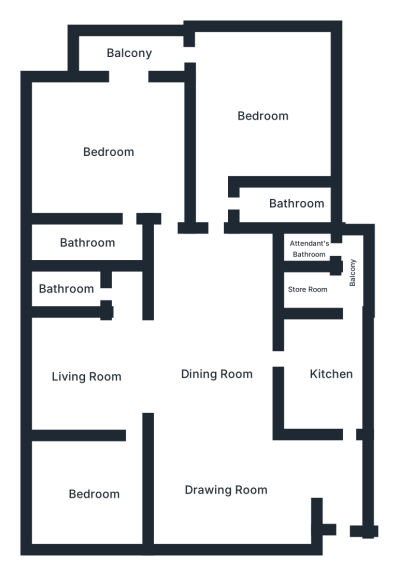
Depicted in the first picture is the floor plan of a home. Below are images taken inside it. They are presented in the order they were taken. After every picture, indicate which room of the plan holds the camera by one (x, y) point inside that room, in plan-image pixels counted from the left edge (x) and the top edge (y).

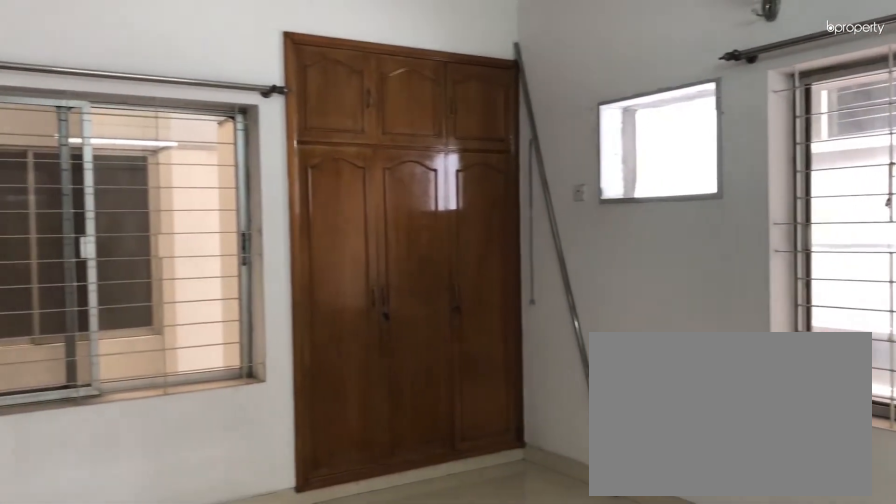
(95, 494)
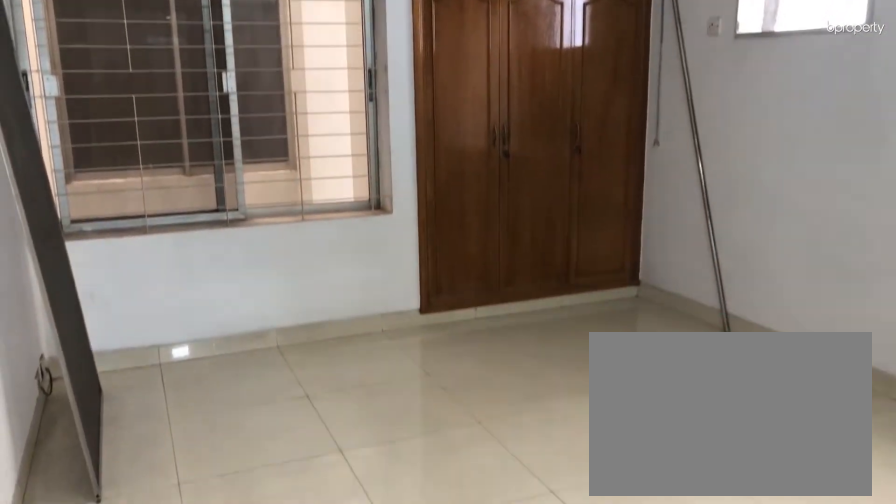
(95, 494)
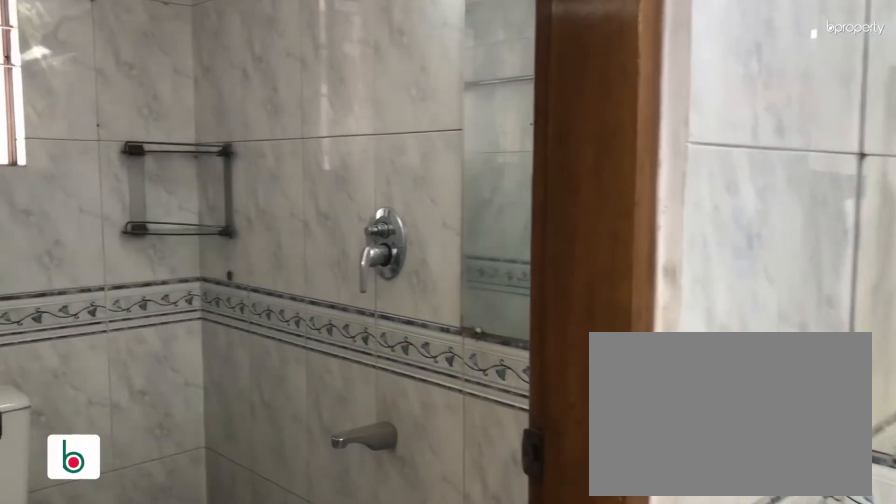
(75, 288)
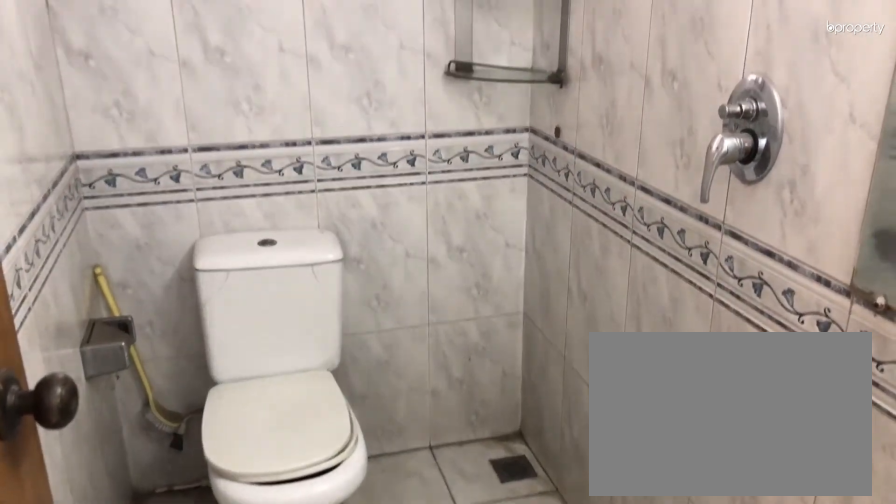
(75, 288)
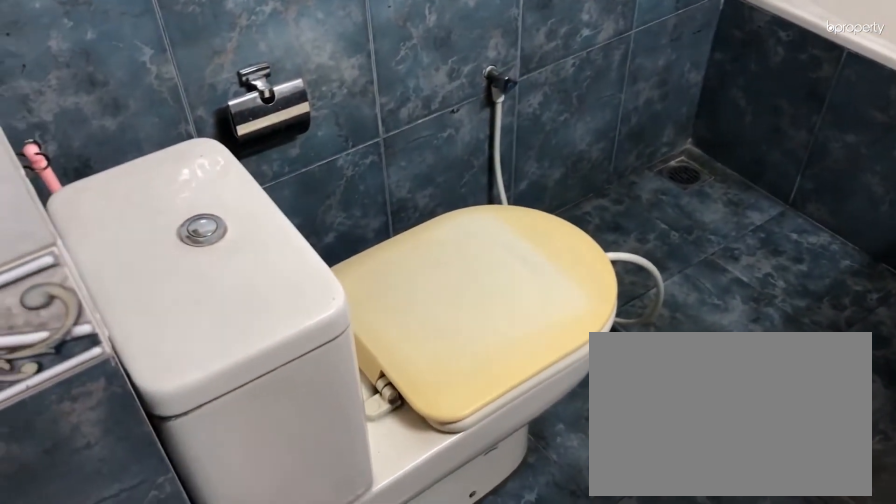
(87, 240)
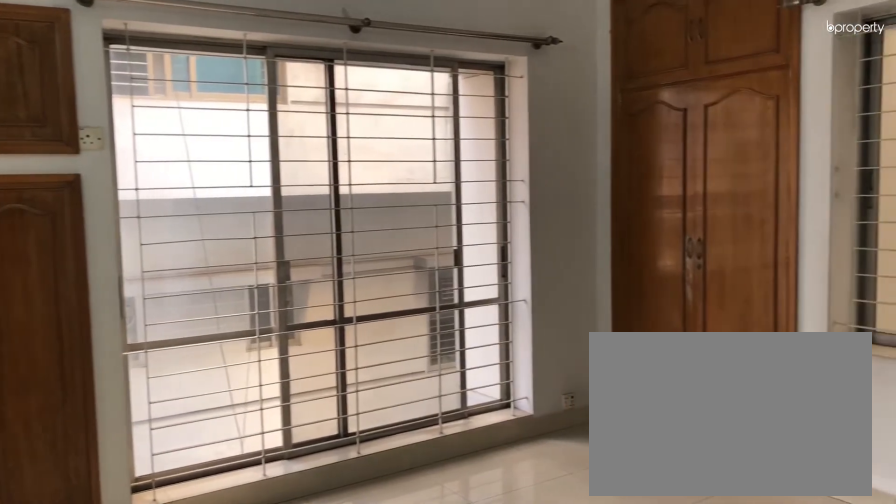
(272, 113)
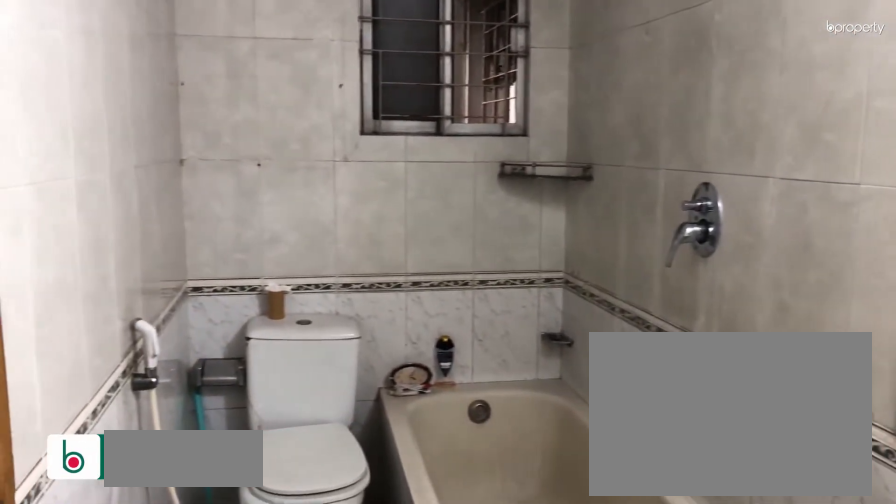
(281, 195)
